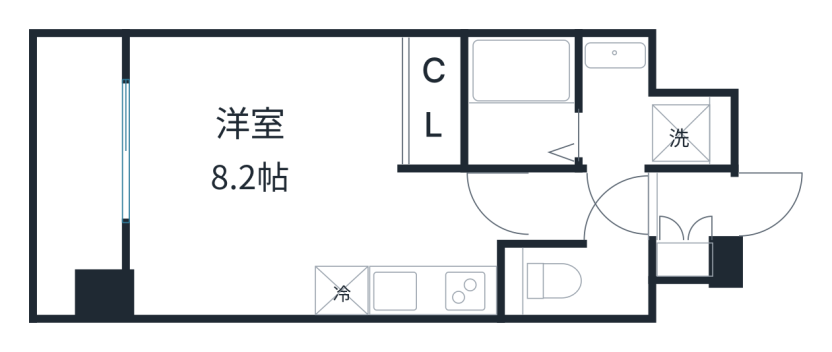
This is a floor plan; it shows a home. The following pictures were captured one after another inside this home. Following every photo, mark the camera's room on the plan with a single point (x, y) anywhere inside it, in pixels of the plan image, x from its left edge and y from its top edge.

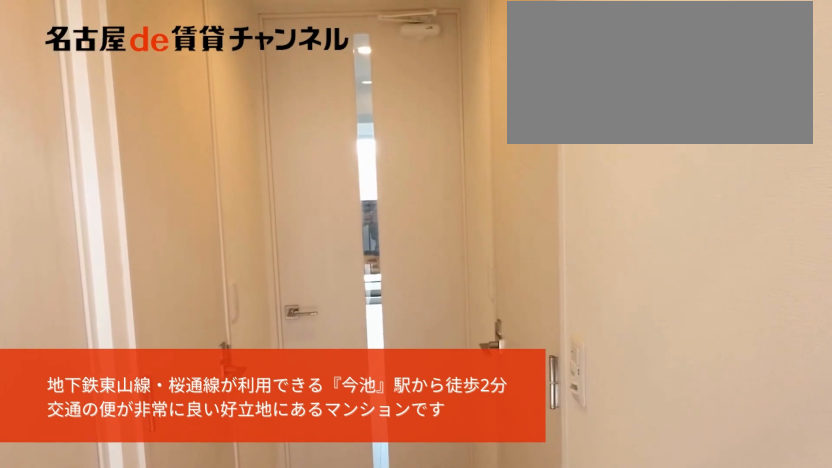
(634, 207)
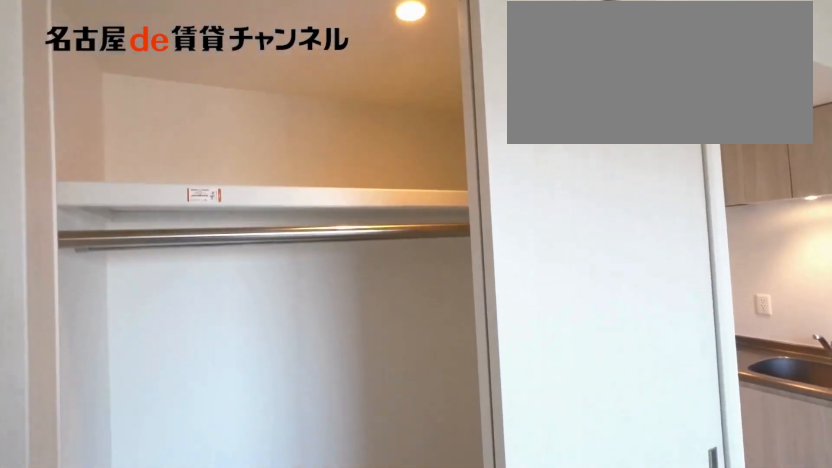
(436, 100)
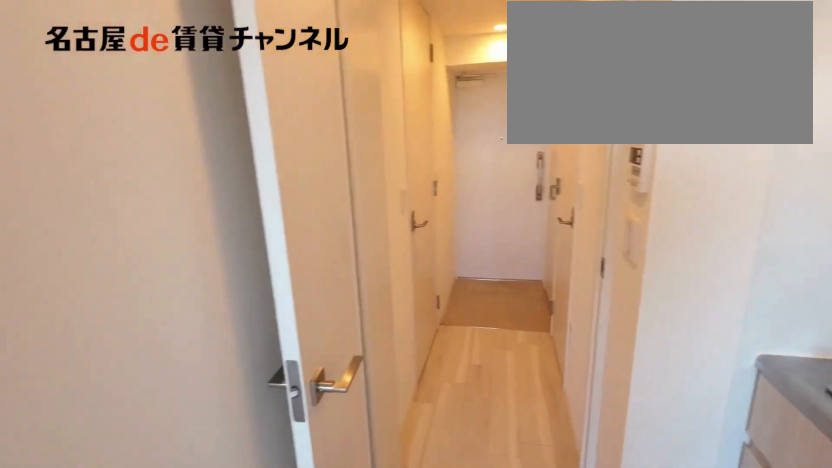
(433, 290)
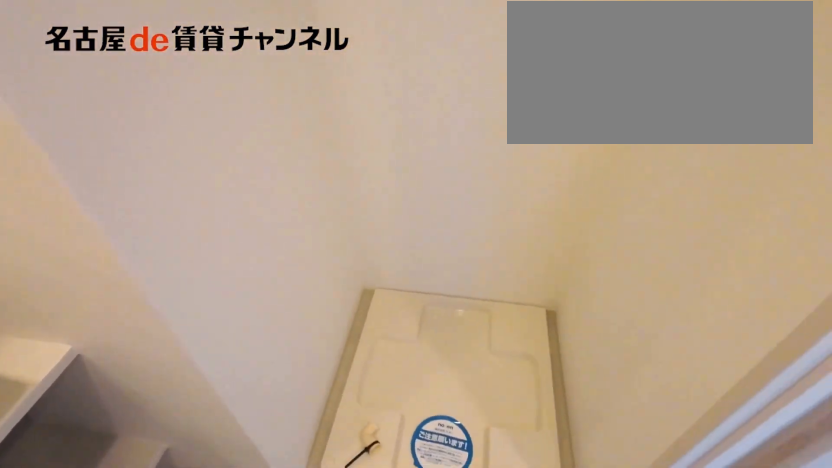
(644, 112)
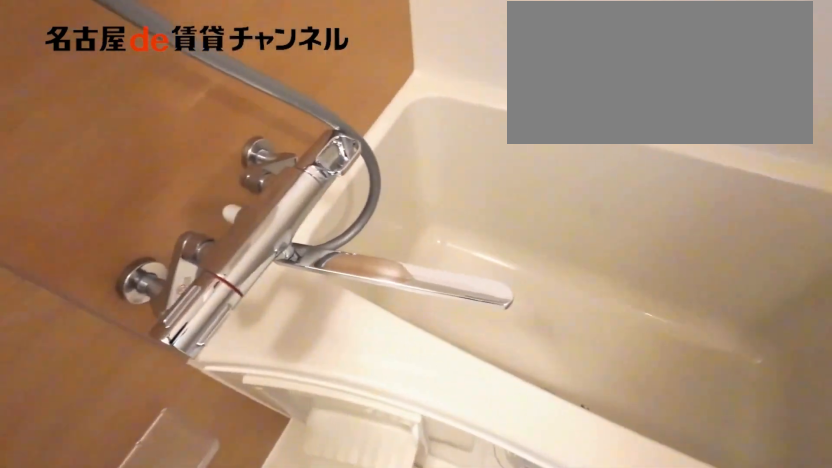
(521, 100)
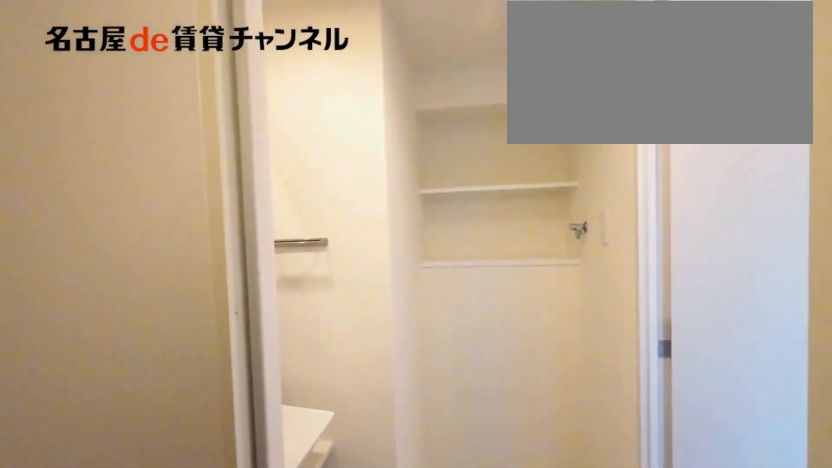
(521, 100)
